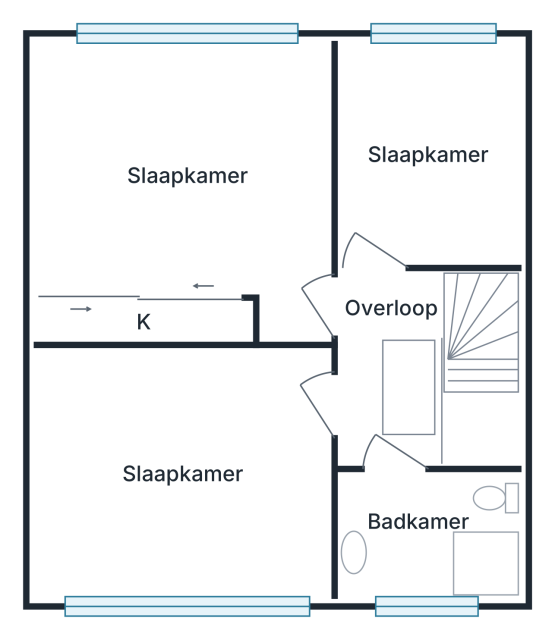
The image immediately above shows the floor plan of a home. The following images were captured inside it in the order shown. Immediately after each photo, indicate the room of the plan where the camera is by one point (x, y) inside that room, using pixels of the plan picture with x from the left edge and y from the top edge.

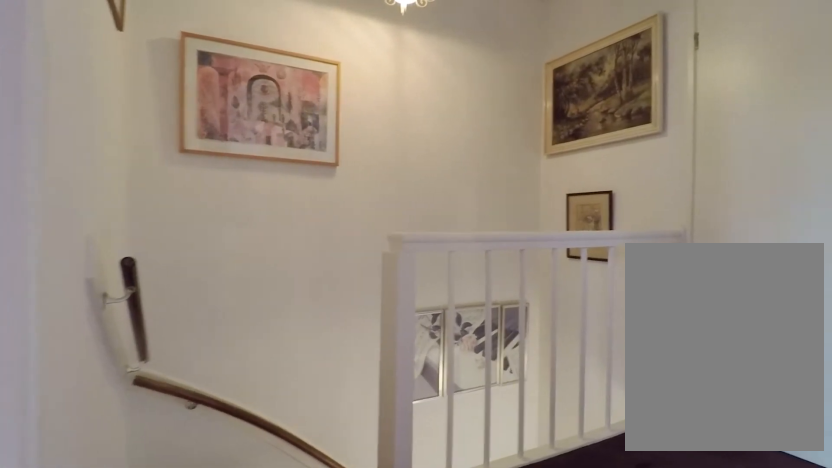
(385, 361)
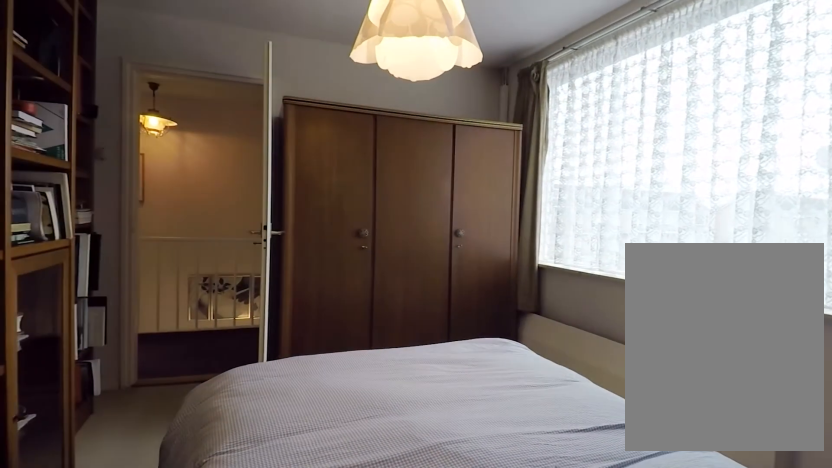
(184, 472)
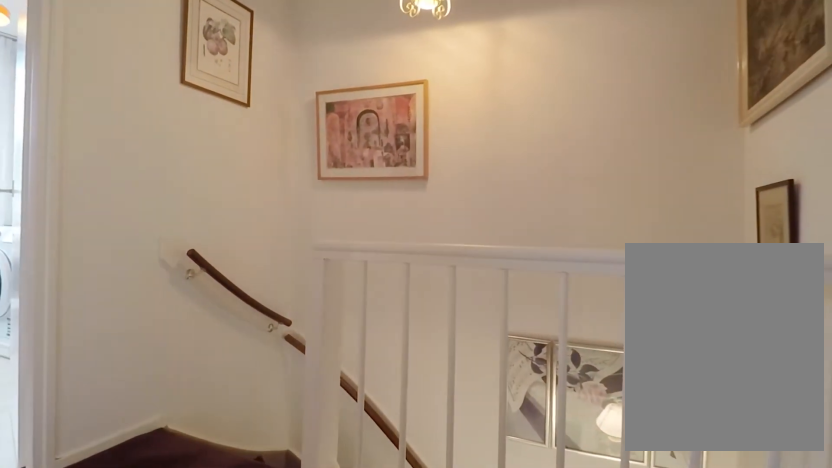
(385, 361)
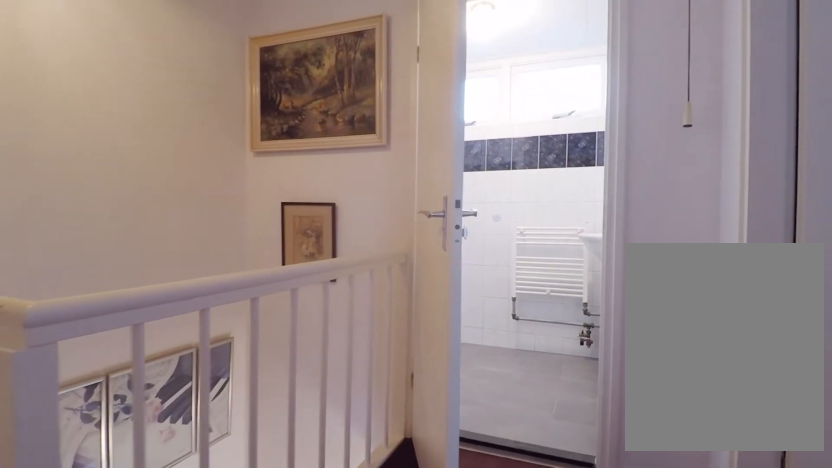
(385, 360)
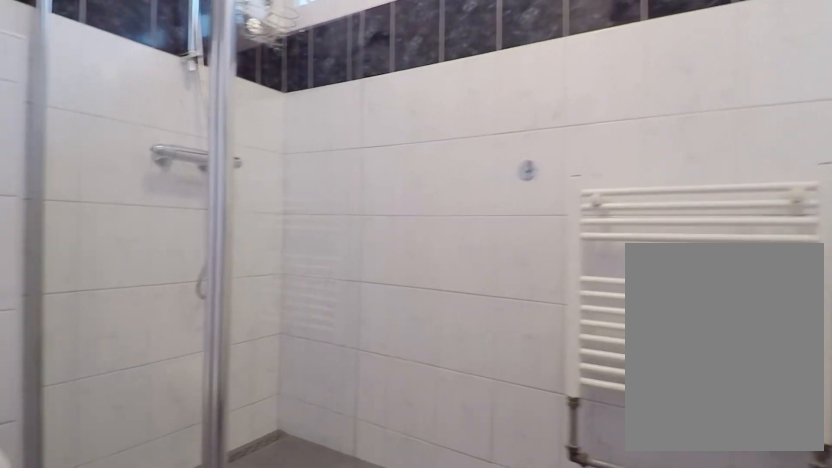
(428, 534)
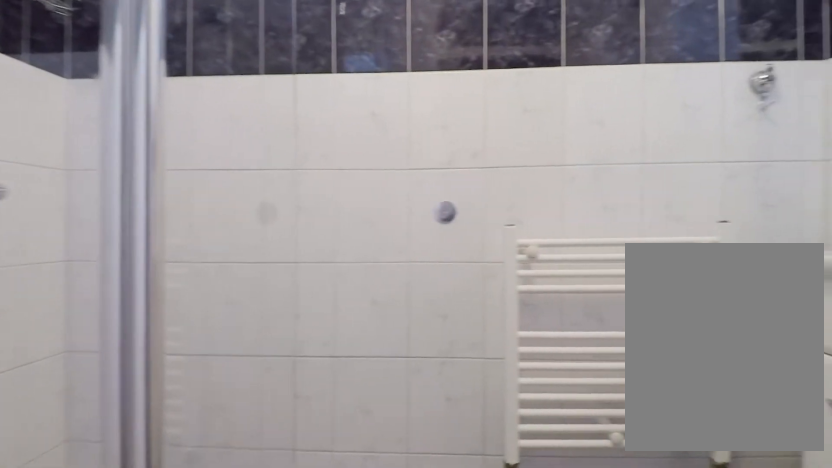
(428, 534)
